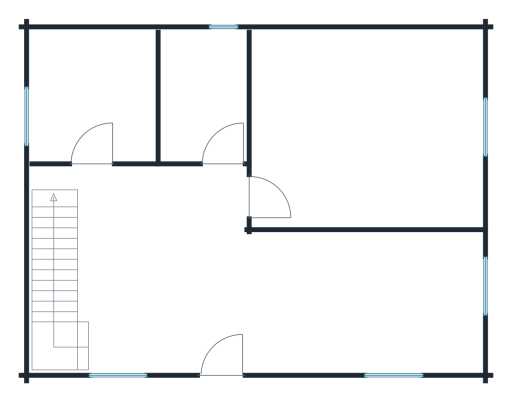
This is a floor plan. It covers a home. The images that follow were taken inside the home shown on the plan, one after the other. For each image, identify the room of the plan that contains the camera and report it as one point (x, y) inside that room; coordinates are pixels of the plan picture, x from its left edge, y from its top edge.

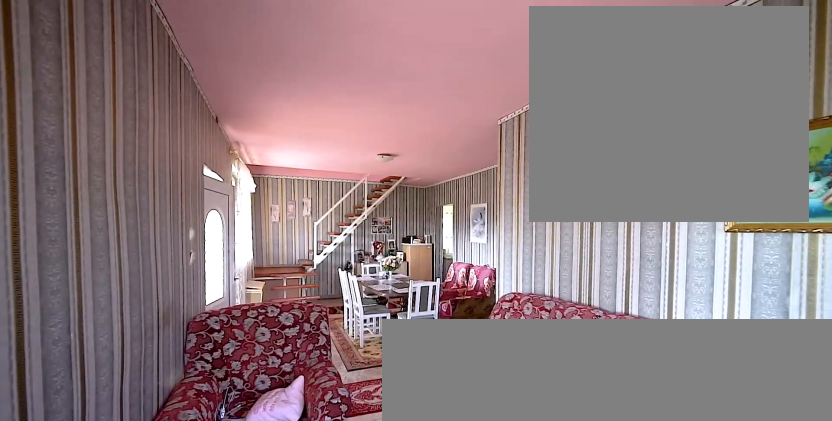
(217, 289)
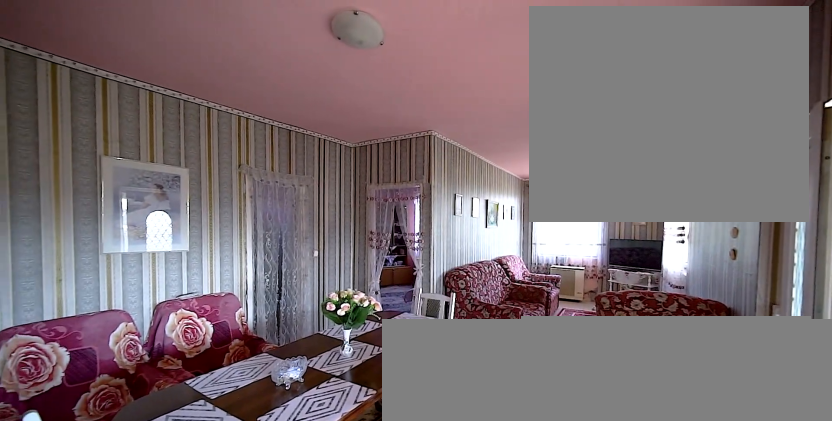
(218, 288)
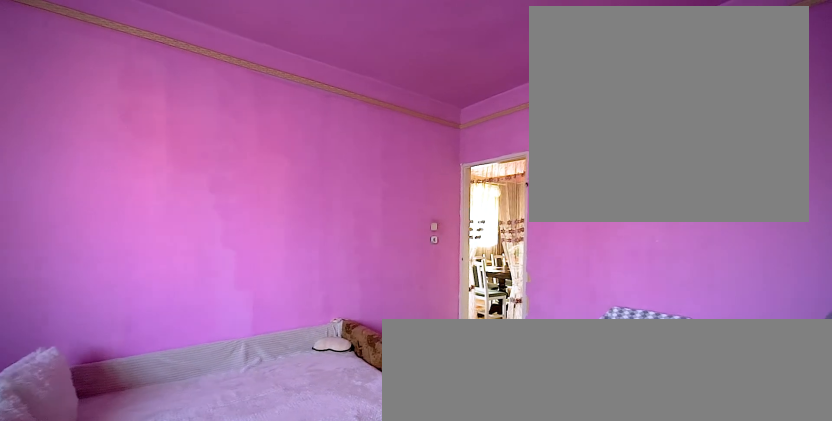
(371, 137)
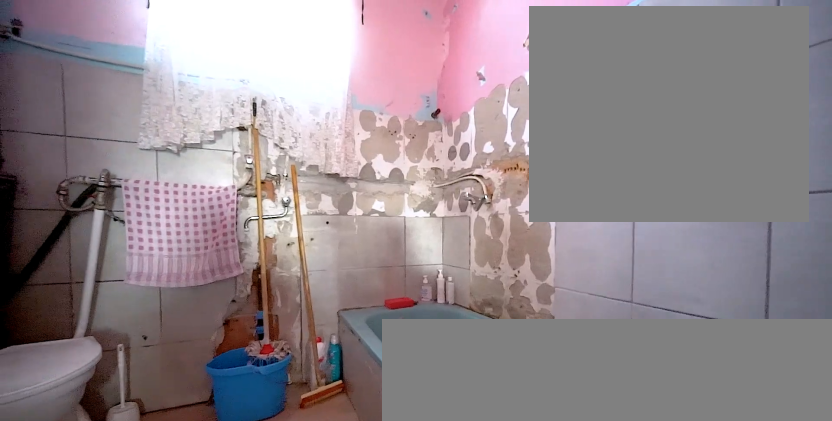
(203, 101)
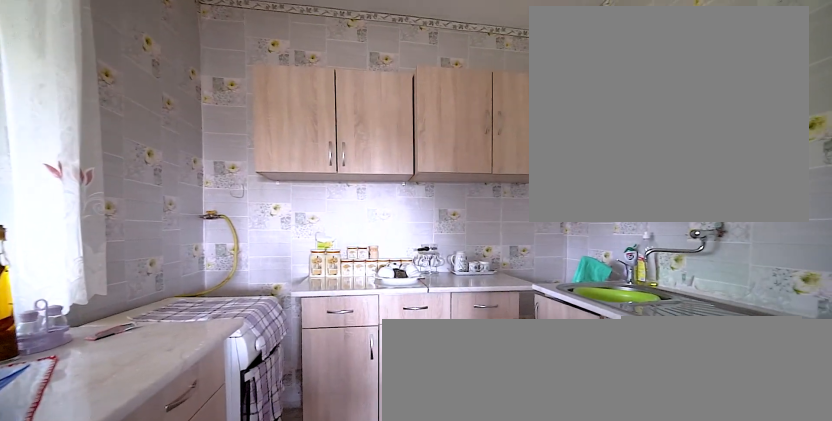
(98, 108)
